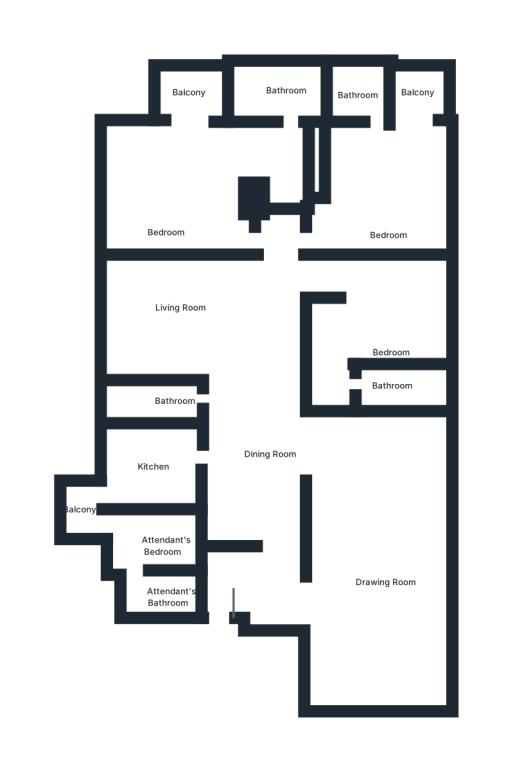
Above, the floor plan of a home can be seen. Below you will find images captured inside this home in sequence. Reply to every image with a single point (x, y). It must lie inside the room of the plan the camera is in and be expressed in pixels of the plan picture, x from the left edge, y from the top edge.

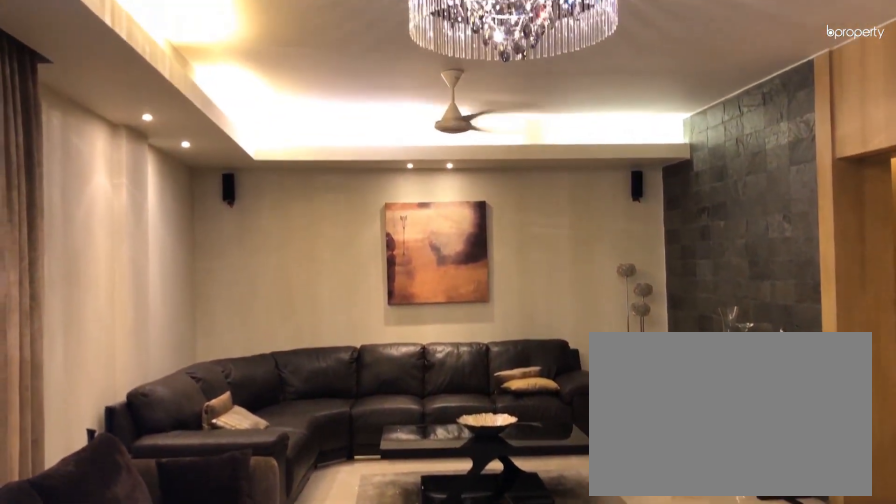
(380, 548)
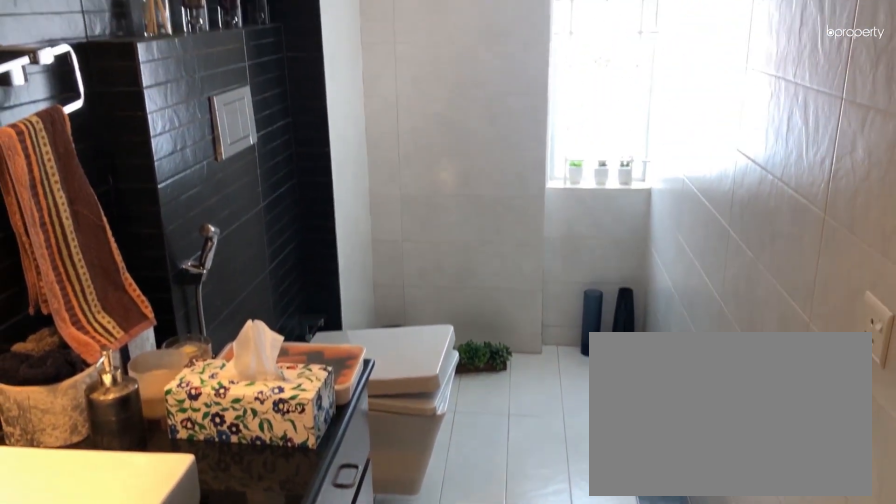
(153, 400)
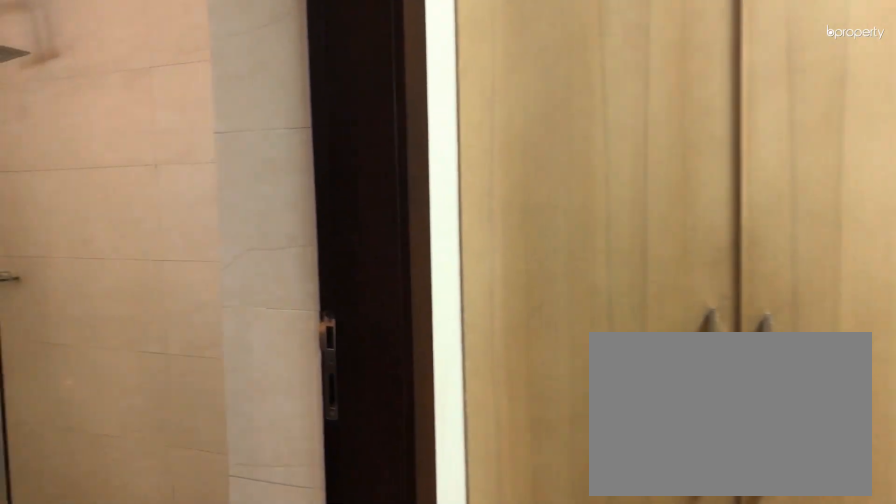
(281, 152)
